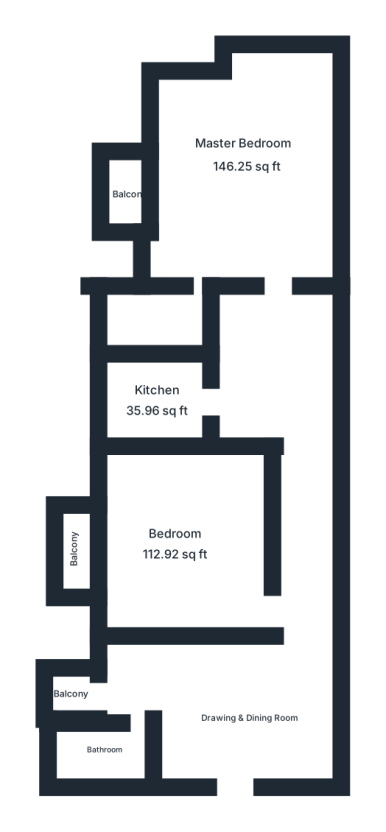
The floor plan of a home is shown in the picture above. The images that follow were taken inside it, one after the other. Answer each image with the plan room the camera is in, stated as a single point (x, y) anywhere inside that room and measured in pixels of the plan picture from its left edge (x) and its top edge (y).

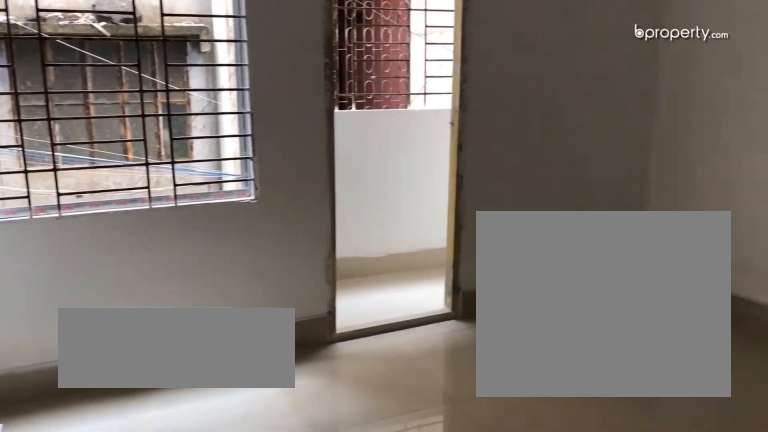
(178, 544)
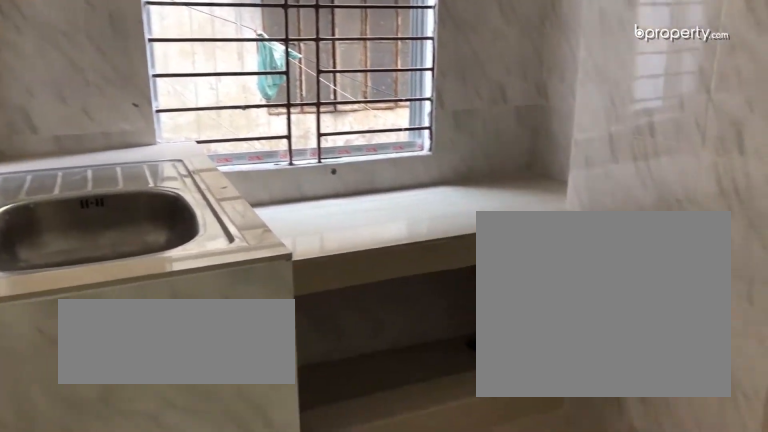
(158, 399)
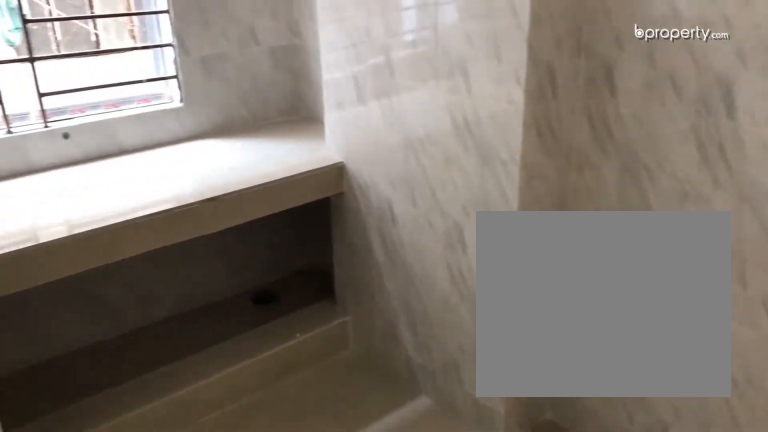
(158, 399)
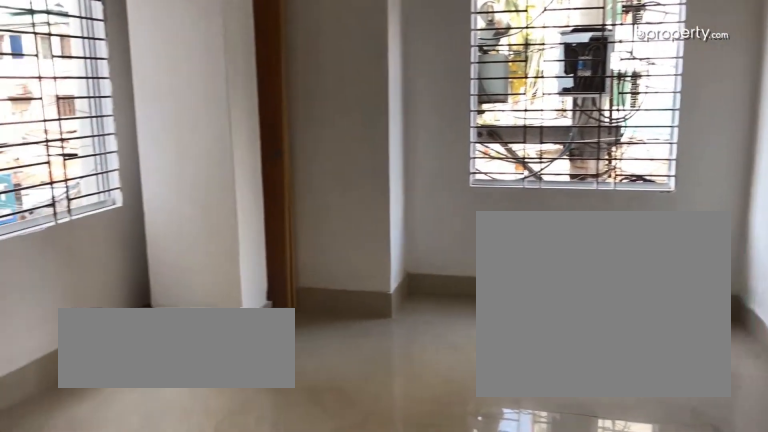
(214, 190)
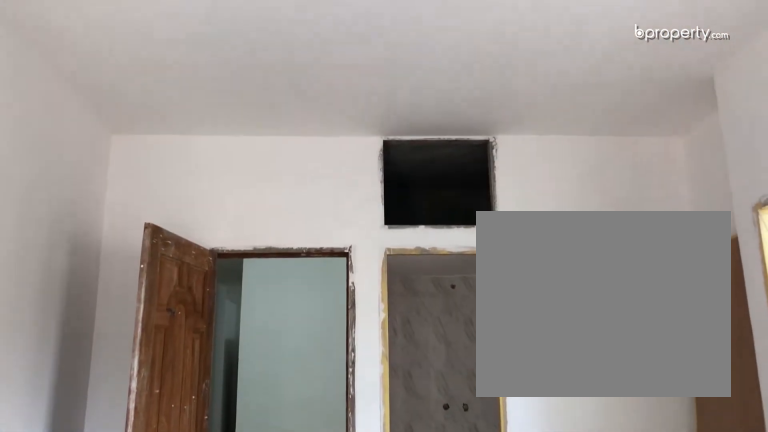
(214, 190)
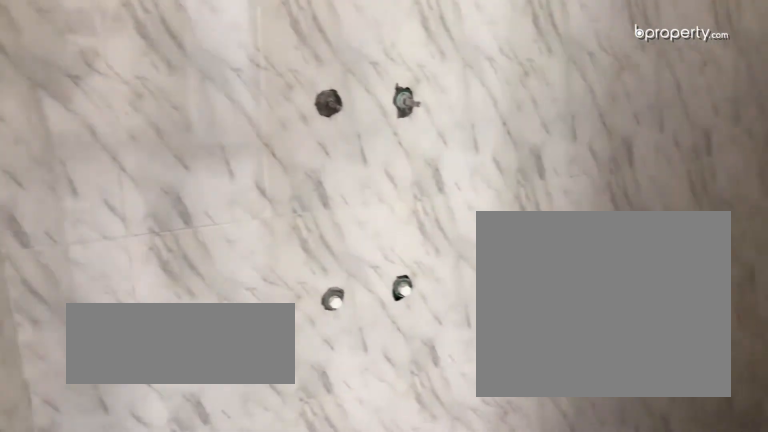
(159, 323)
